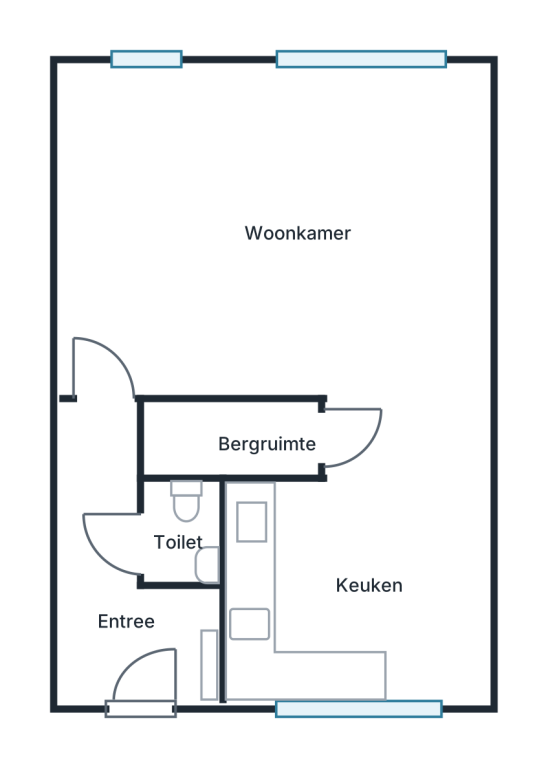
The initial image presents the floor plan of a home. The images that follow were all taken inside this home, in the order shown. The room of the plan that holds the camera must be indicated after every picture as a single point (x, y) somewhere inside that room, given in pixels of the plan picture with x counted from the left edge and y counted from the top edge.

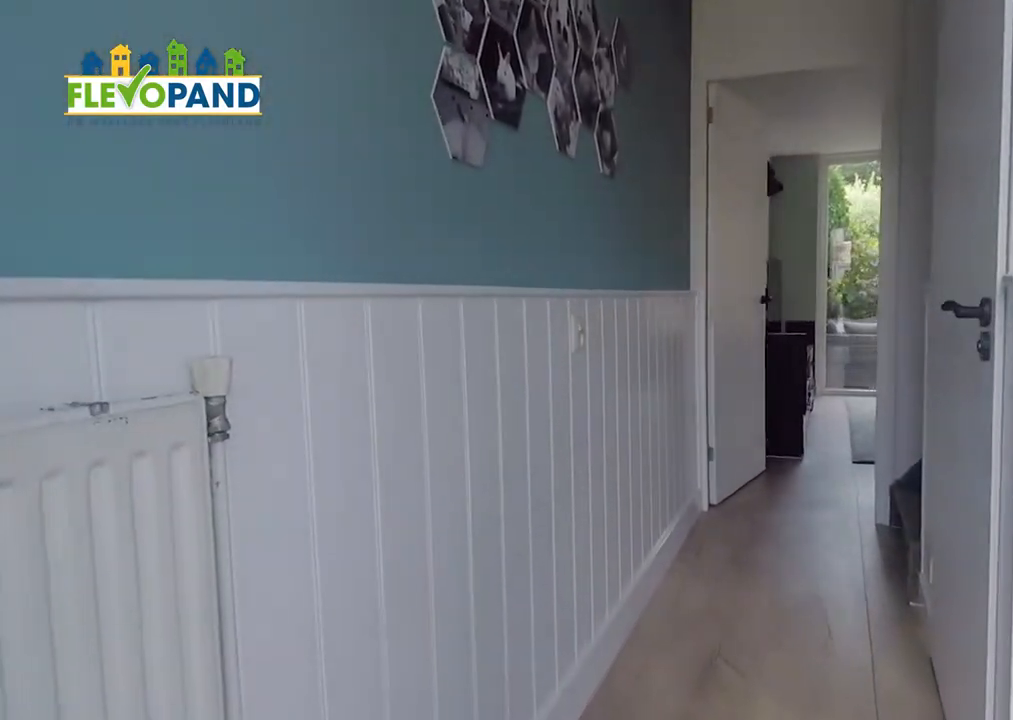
(121, 578)
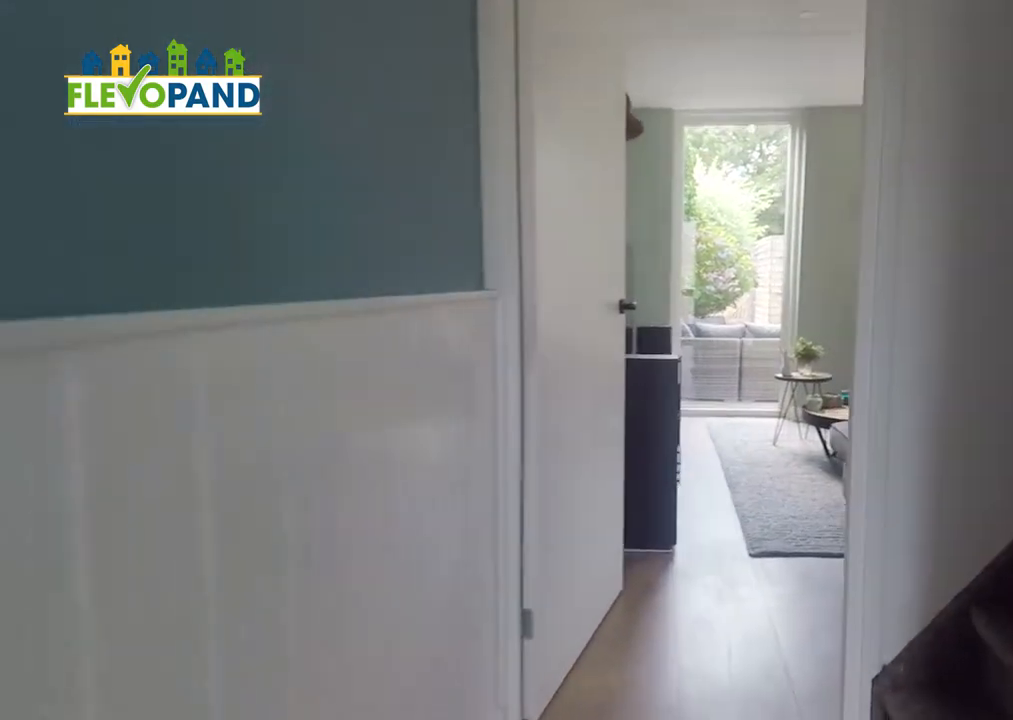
(121, 578)
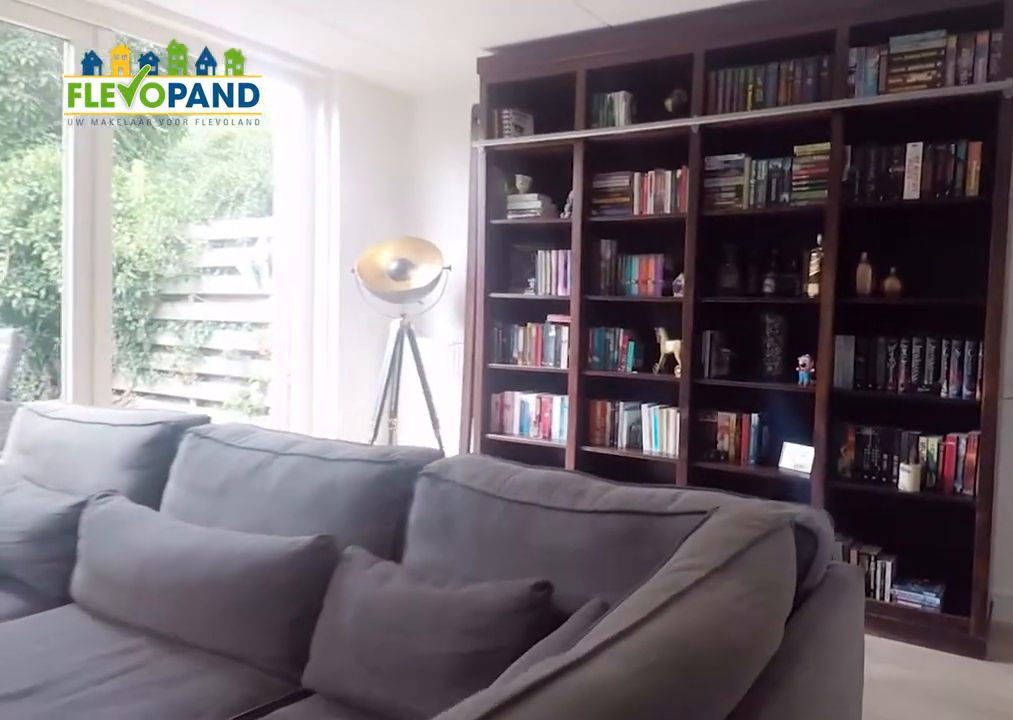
(273, 233)
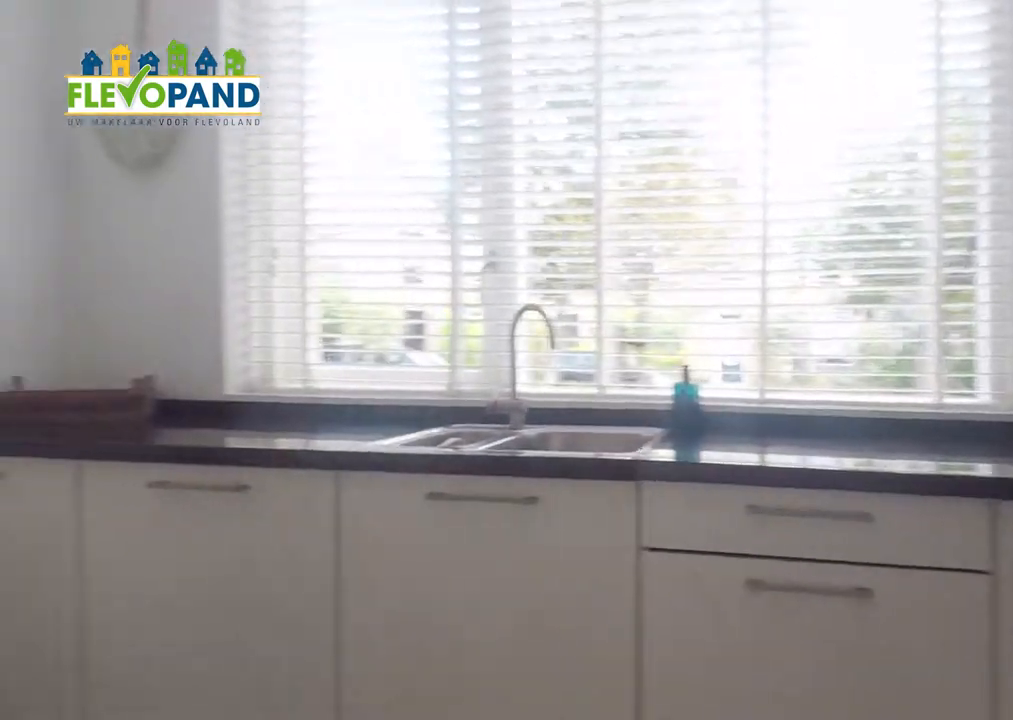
(363, 562)
